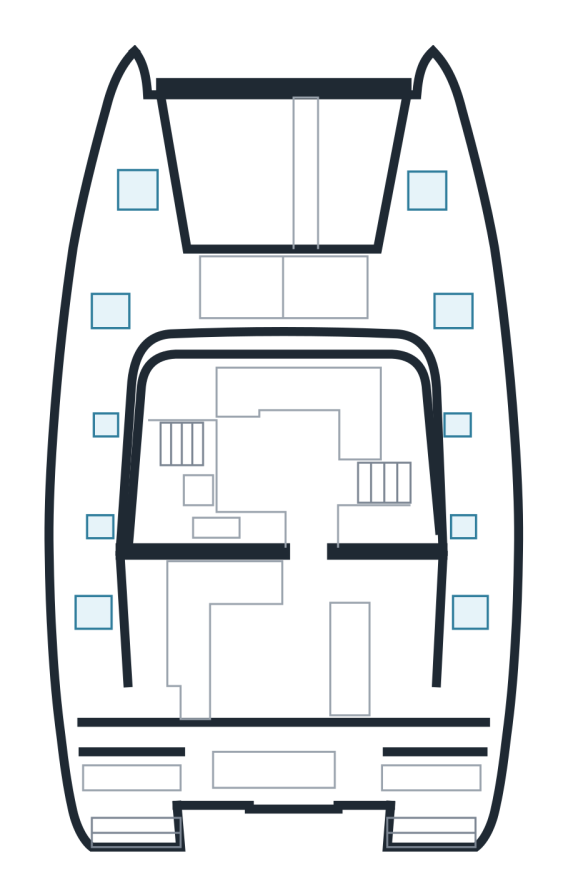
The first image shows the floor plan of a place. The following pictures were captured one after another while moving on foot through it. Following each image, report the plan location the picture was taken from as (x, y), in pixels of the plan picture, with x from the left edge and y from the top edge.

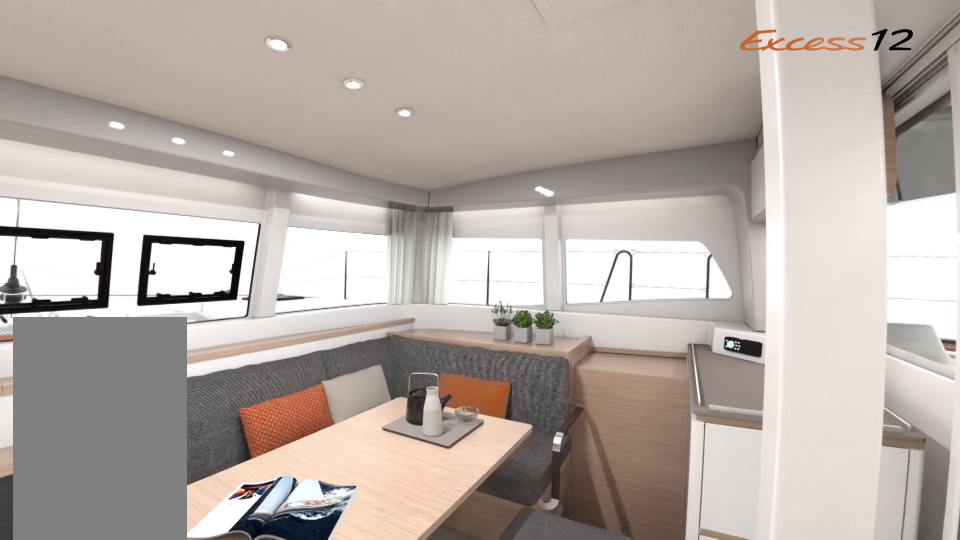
(257, 526)
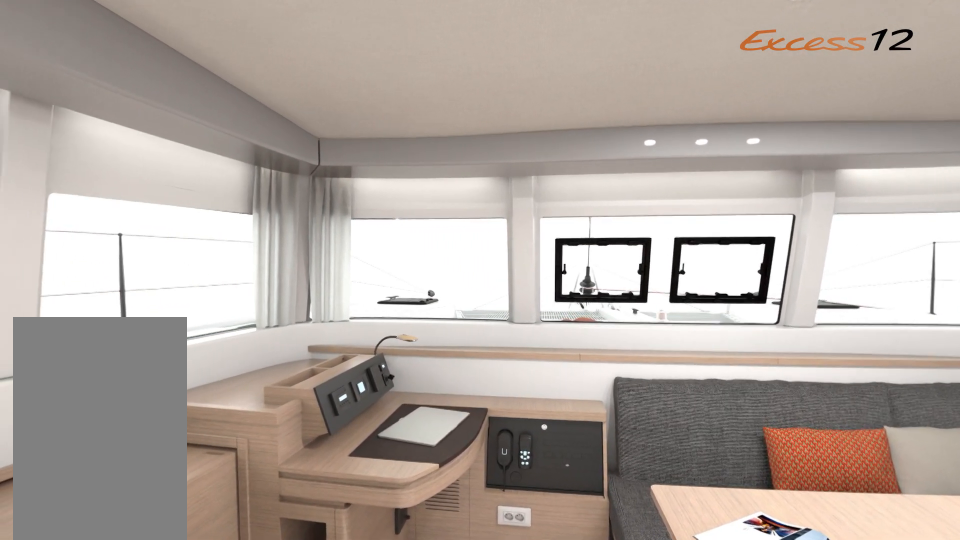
(258, 526)
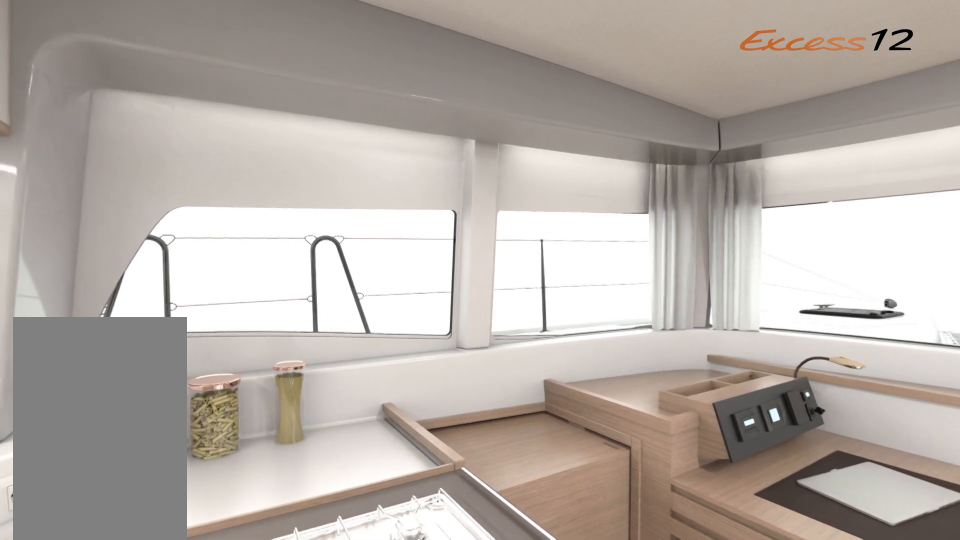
(257, 526)
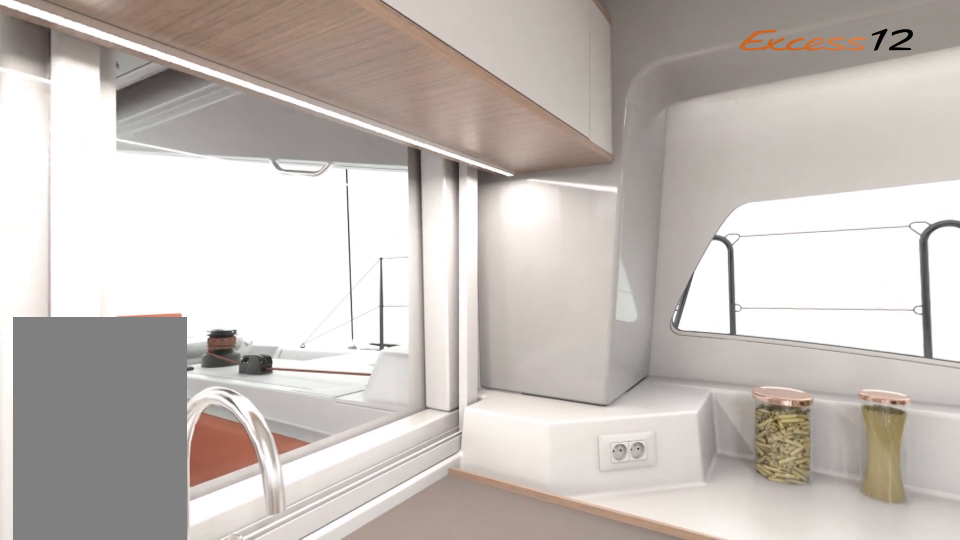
(257, 528)
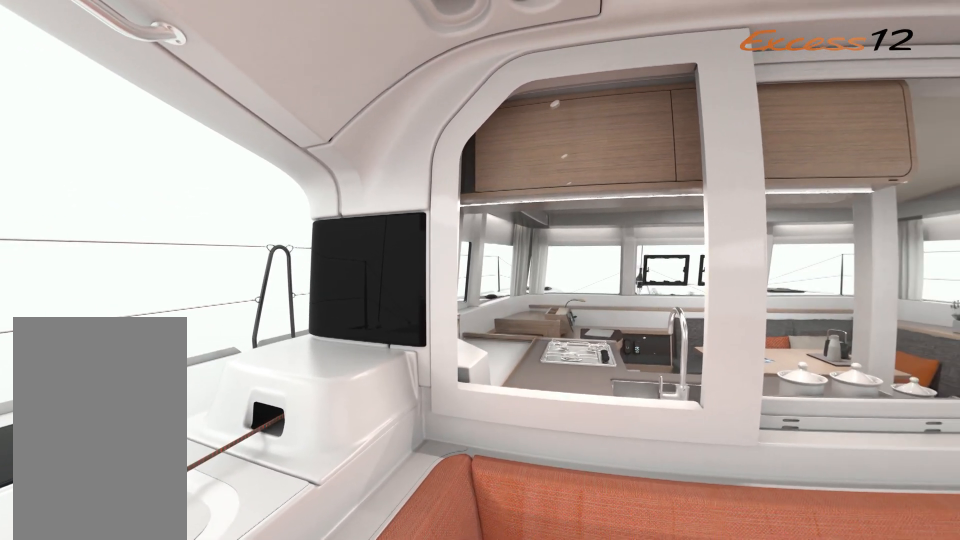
(226, 635)
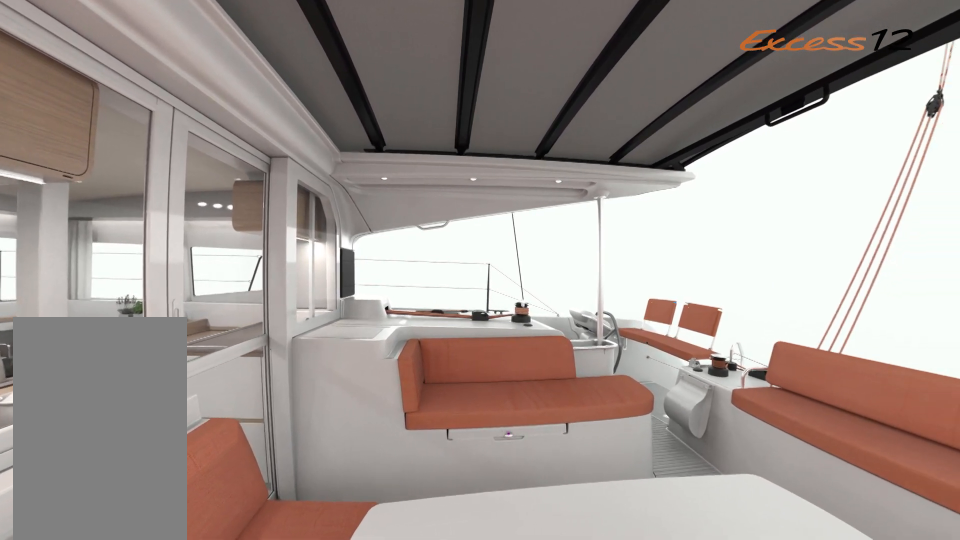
(228, 637)
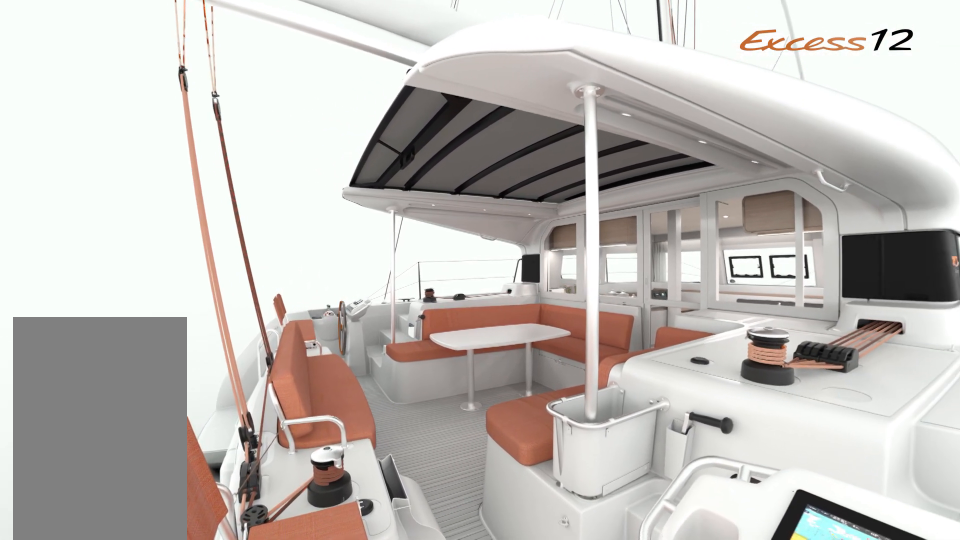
(443, 777)
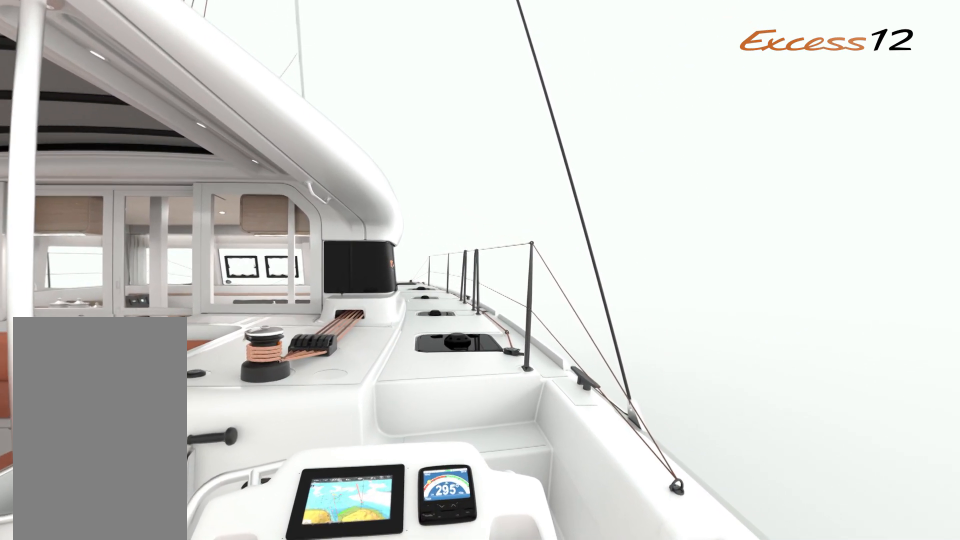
(444, 777)
